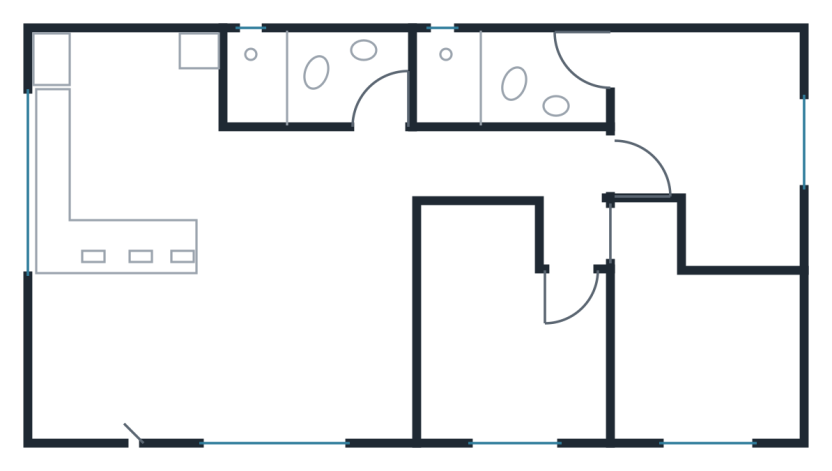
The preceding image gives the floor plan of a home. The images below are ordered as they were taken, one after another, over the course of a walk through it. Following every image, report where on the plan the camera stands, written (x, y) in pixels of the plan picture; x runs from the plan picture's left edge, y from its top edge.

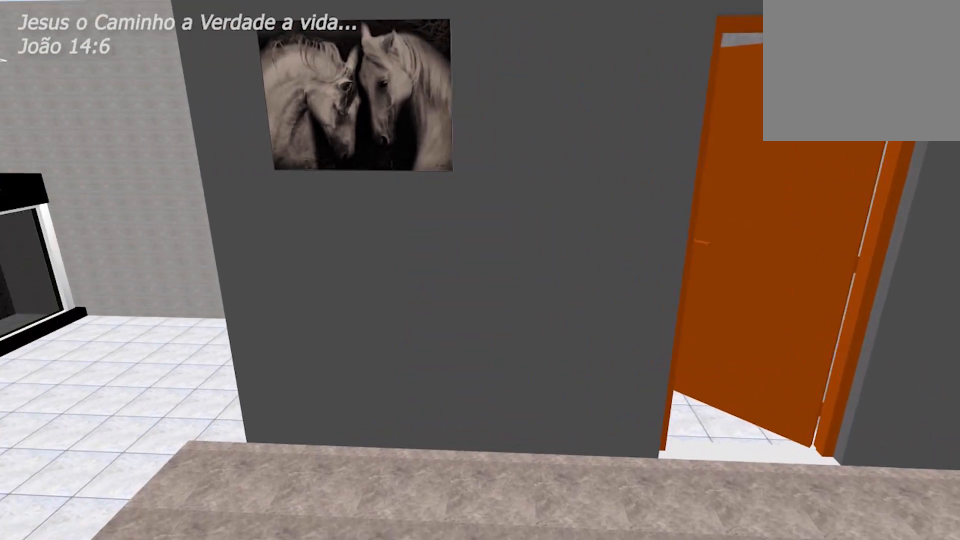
(256, 232)
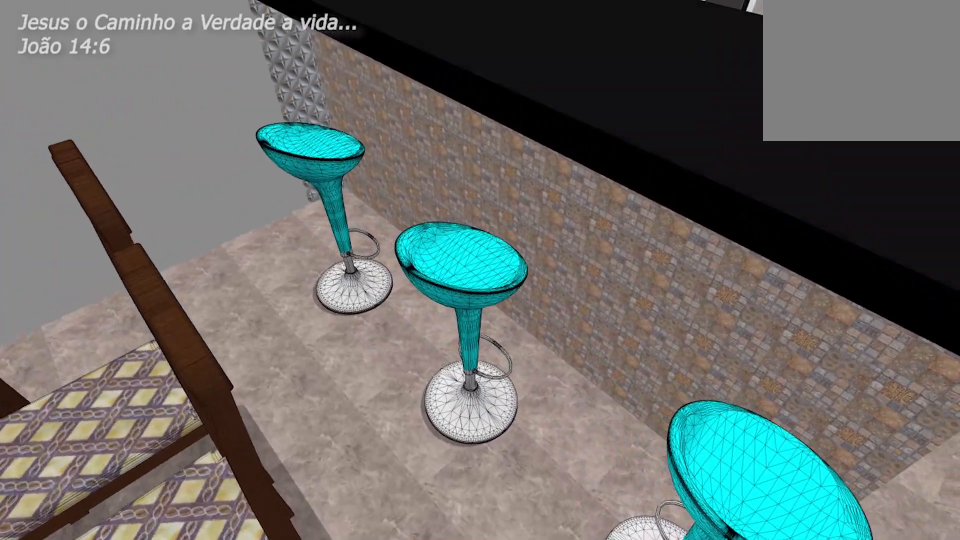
(139, 310)
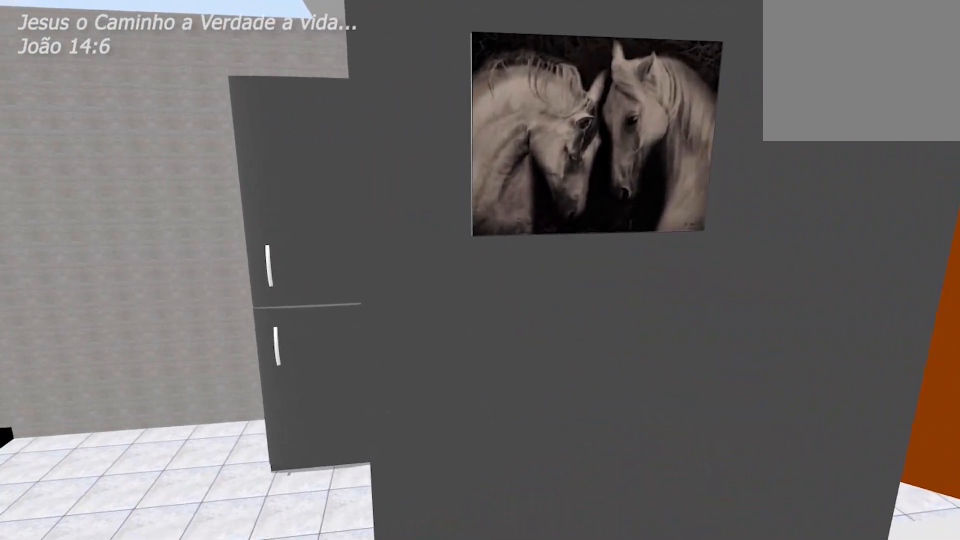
(263, 193)
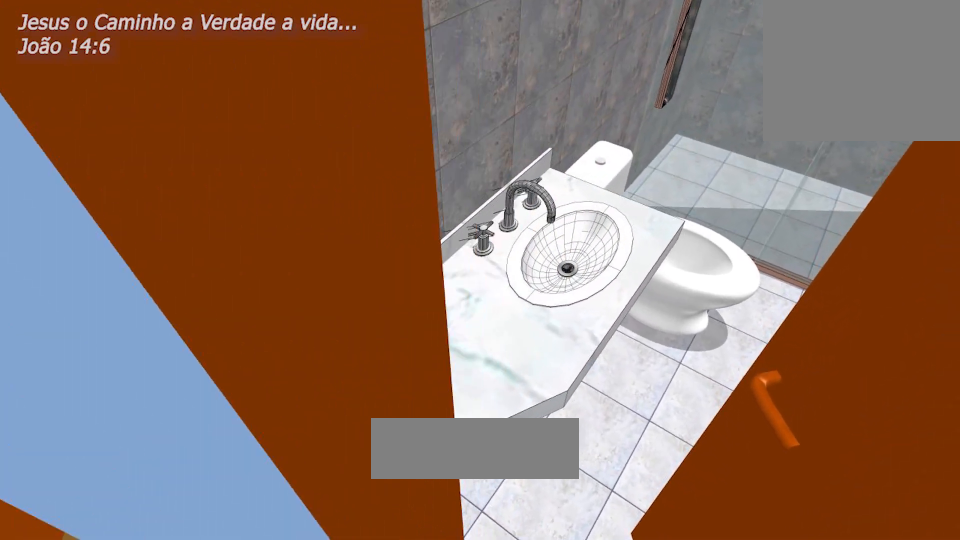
(525, 80)
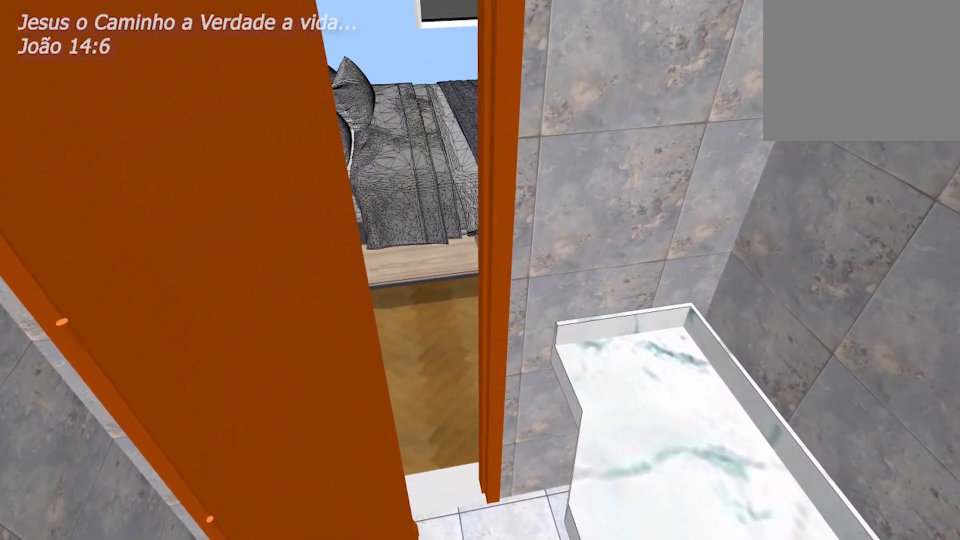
(657, 118)
